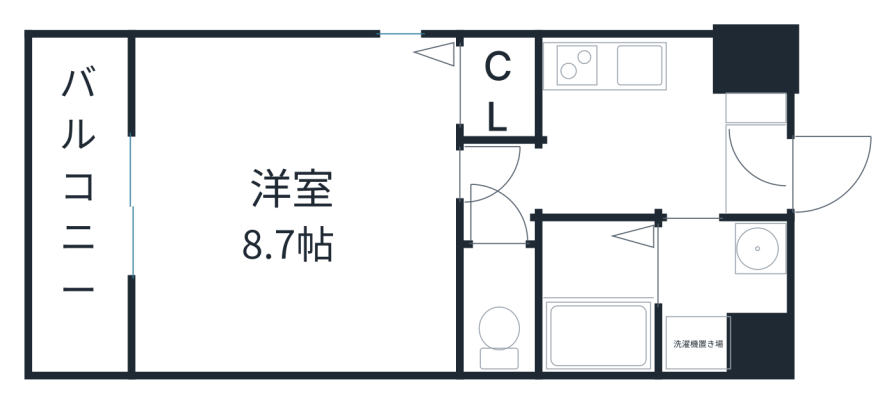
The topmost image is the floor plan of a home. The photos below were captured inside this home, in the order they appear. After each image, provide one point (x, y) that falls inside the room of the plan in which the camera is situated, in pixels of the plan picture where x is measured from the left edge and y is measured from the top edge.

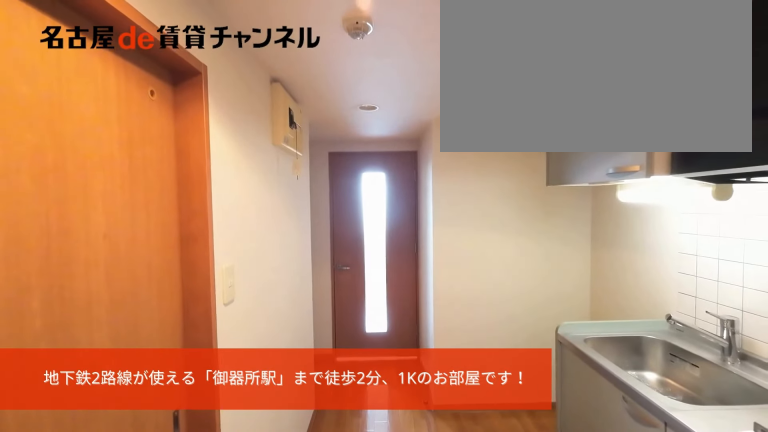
(761, 172)
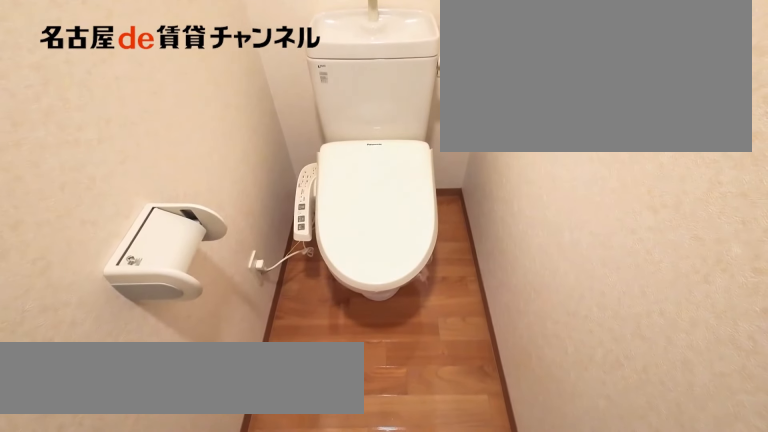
(500, 309)
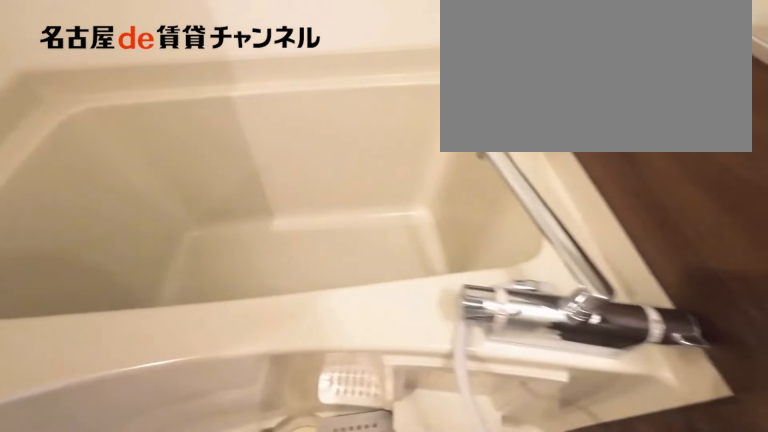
(593, 293)
